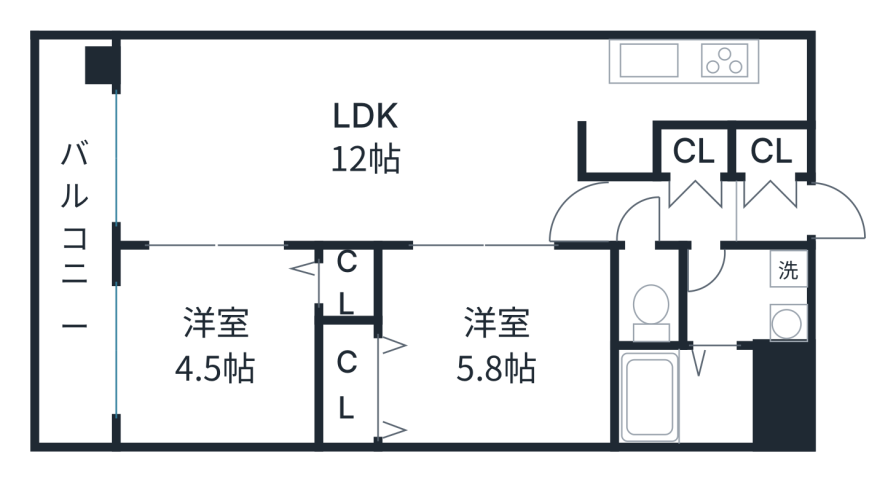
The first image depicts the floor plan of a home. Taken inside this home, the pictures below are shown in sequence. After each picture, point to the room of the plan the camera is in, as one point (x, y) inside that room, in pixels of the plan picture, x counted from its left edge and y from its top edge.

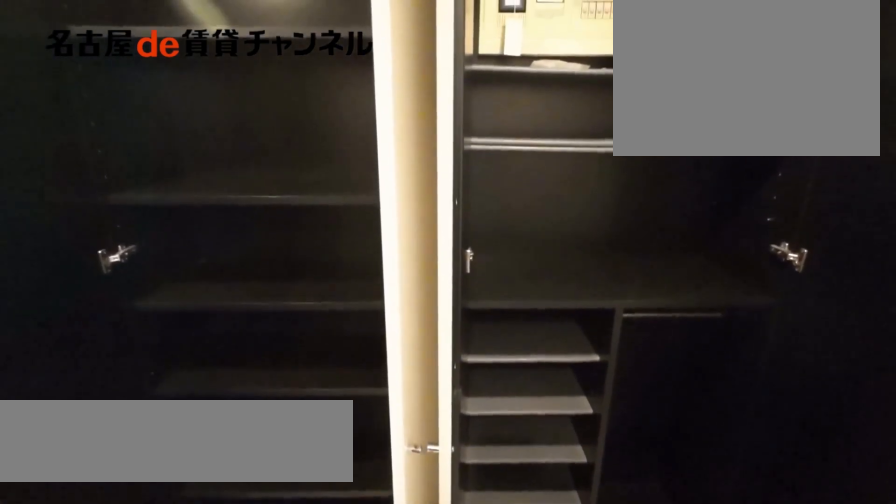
(732, 184)
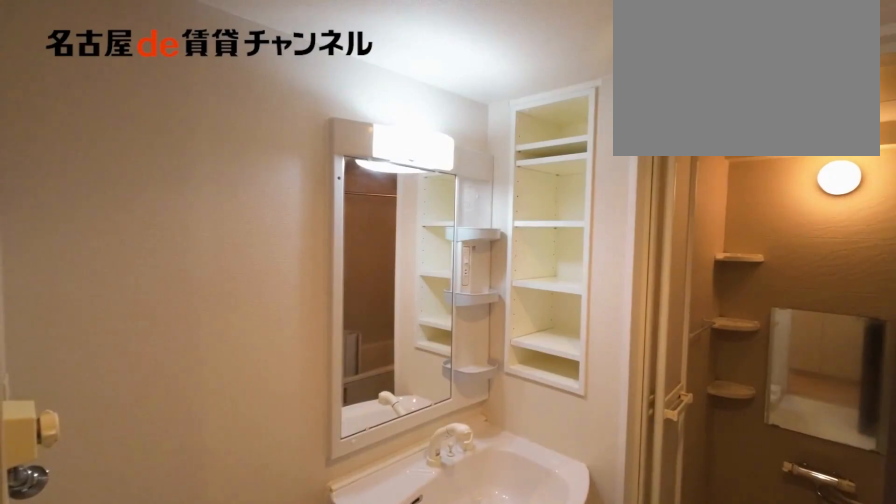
(747, 296)
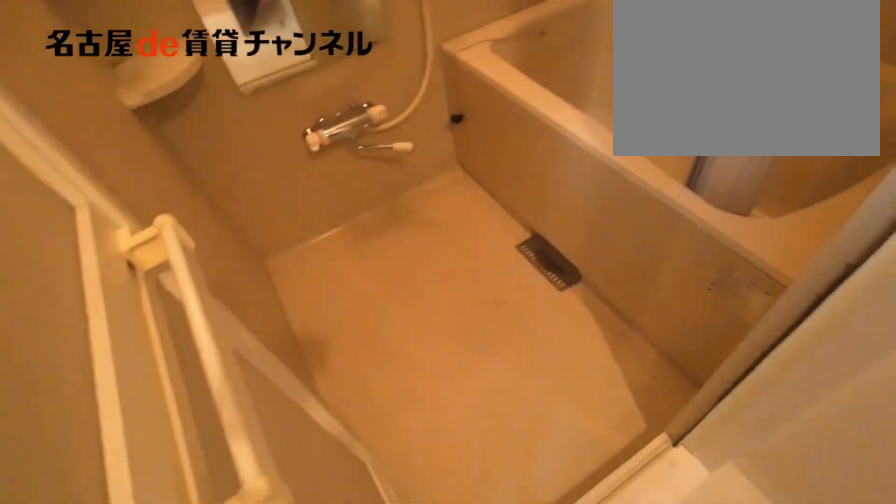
(747, 296)
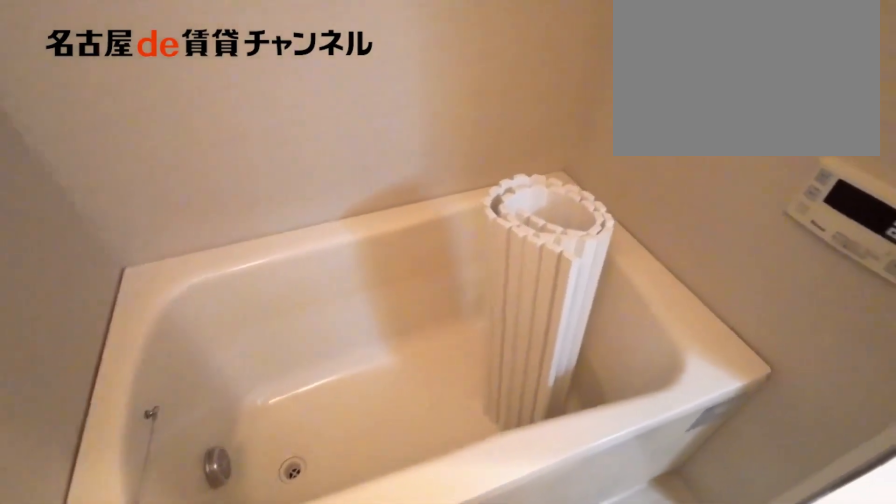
(682, 394)
